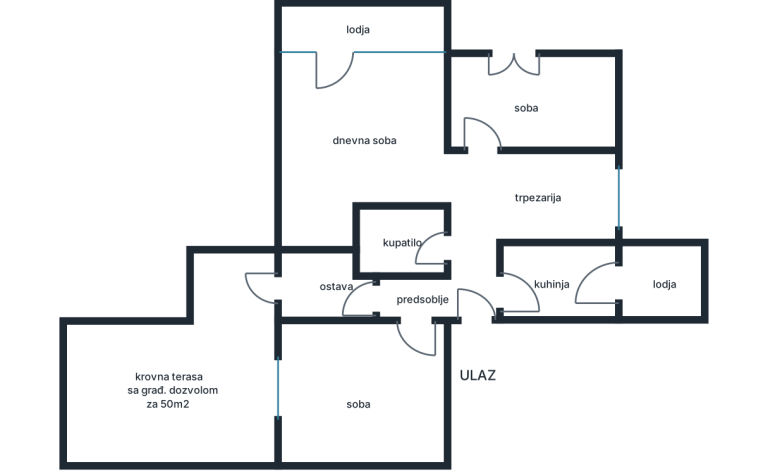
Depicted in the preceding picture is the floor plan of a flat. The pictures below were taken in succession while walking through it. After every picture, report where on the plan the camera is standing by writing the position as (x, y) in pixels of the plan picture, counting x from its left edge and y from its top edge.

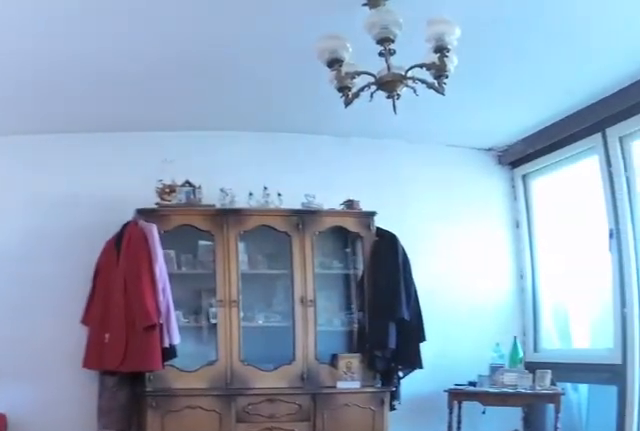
(451, 180)
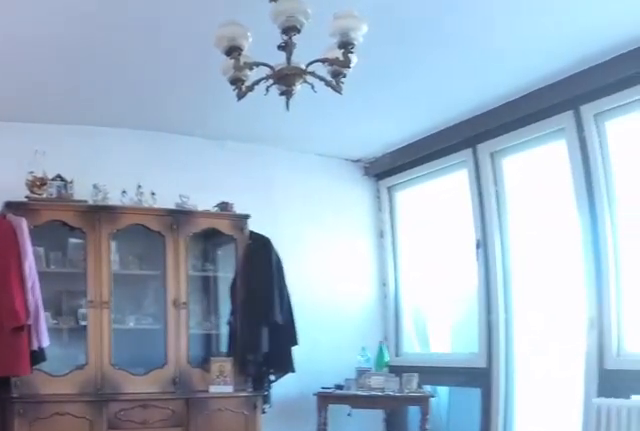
(448, 184)
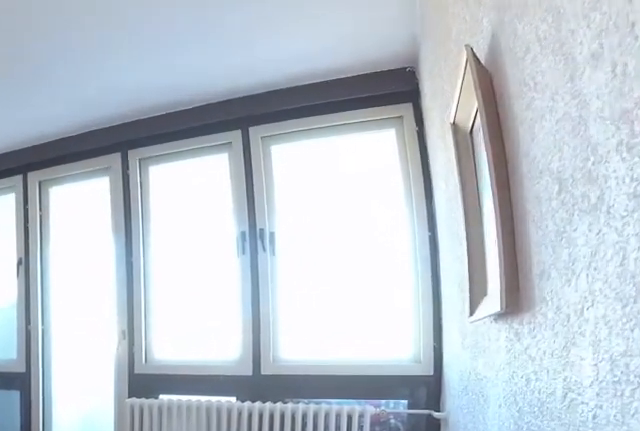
(436, 182)
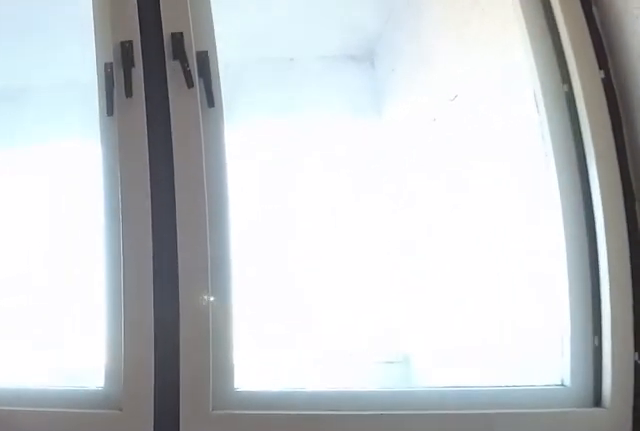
(424, 108)
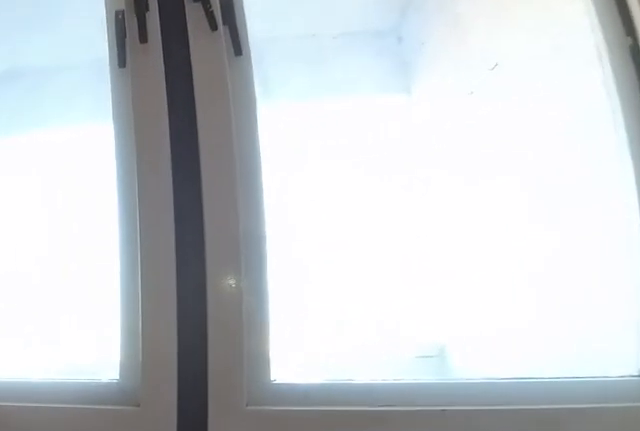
(424, 99)
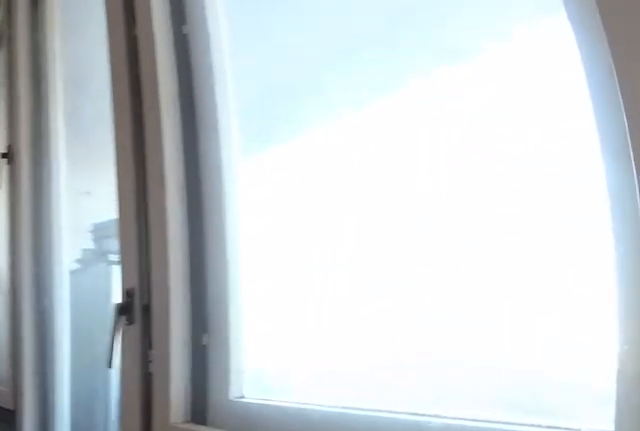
(434, 84)
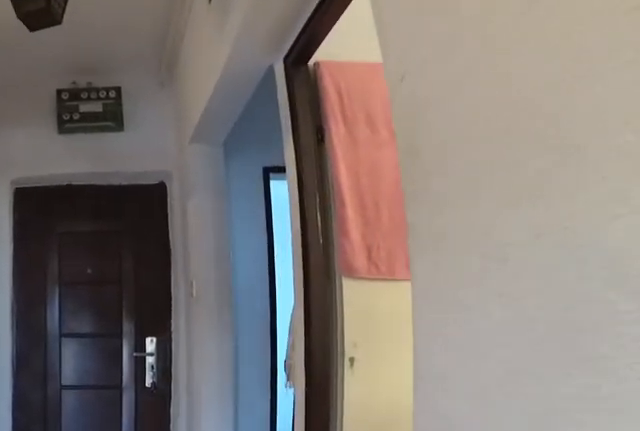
(478, 198)
